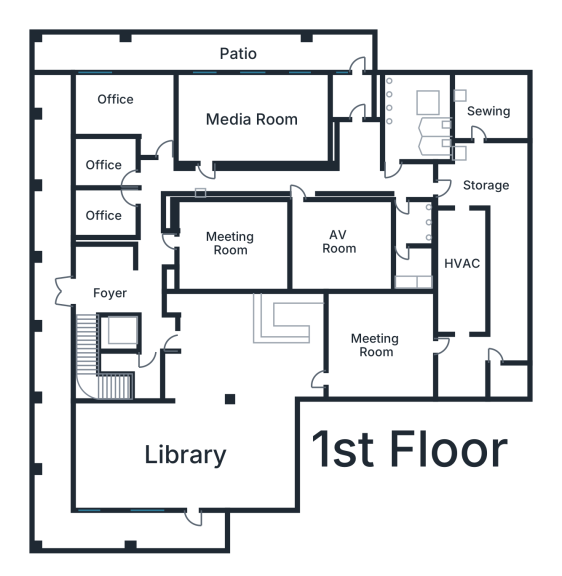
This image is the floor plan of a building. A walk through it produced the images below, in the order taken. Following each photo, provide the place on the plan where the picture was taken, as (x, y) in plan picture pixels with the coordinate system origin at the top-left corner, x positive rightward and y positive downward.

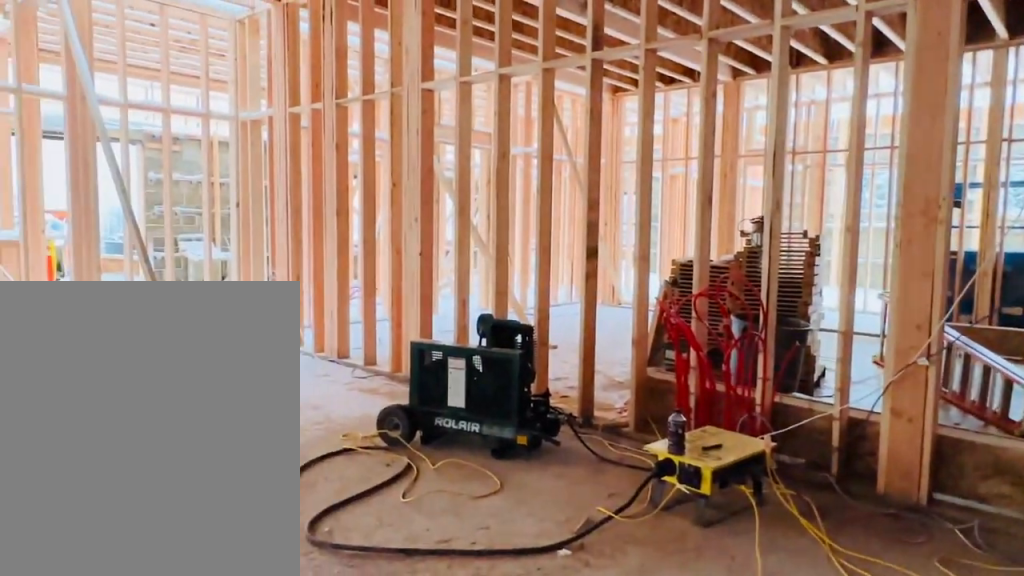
(298, 347)
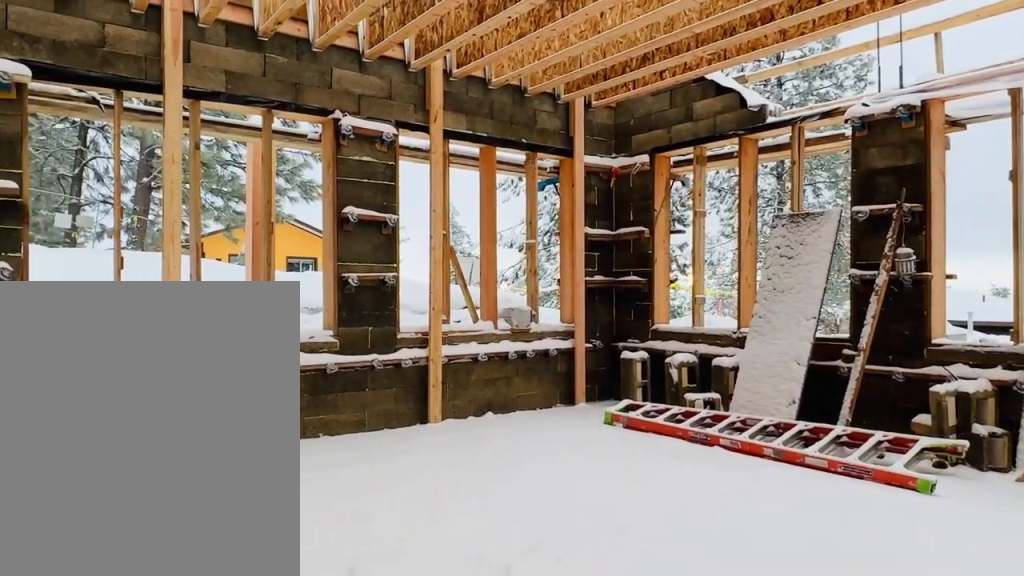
(170, 423)
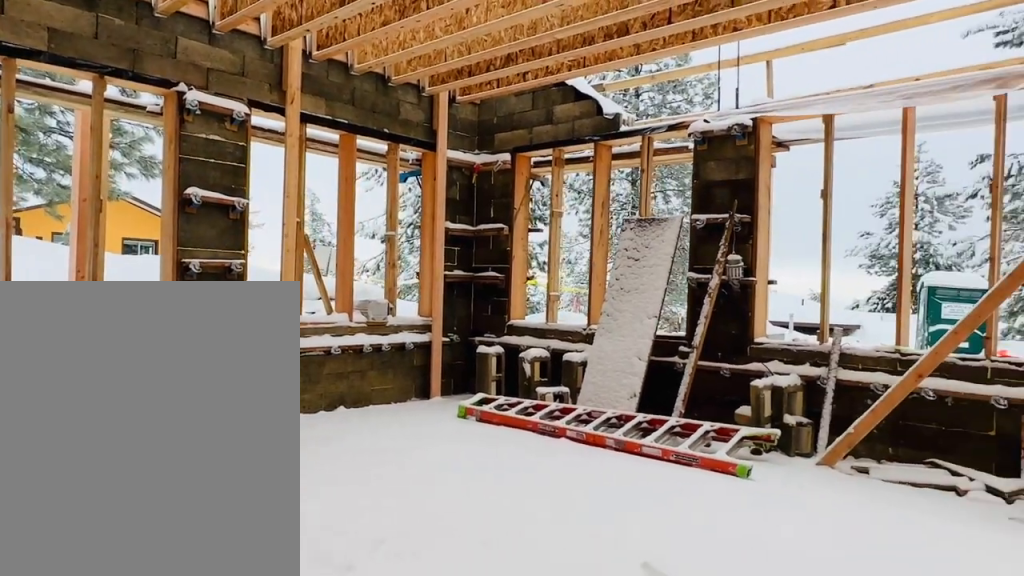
(169, 422)
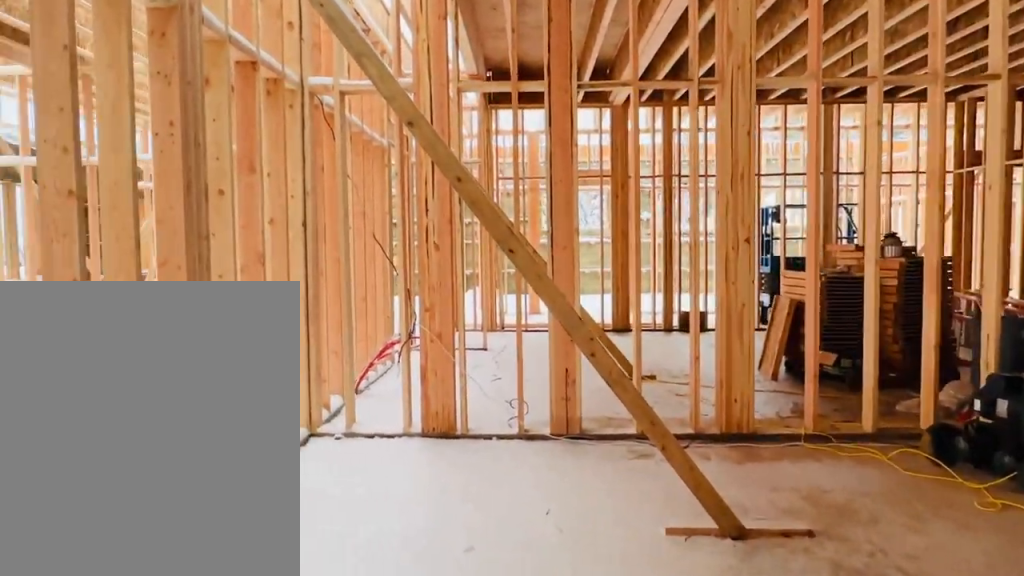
(180, 349)
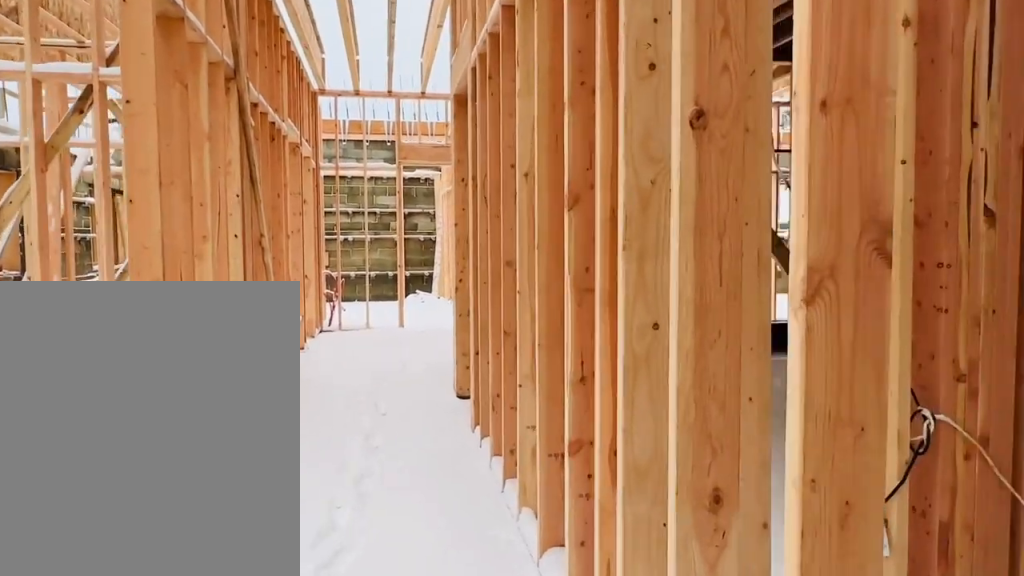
(150, 329)
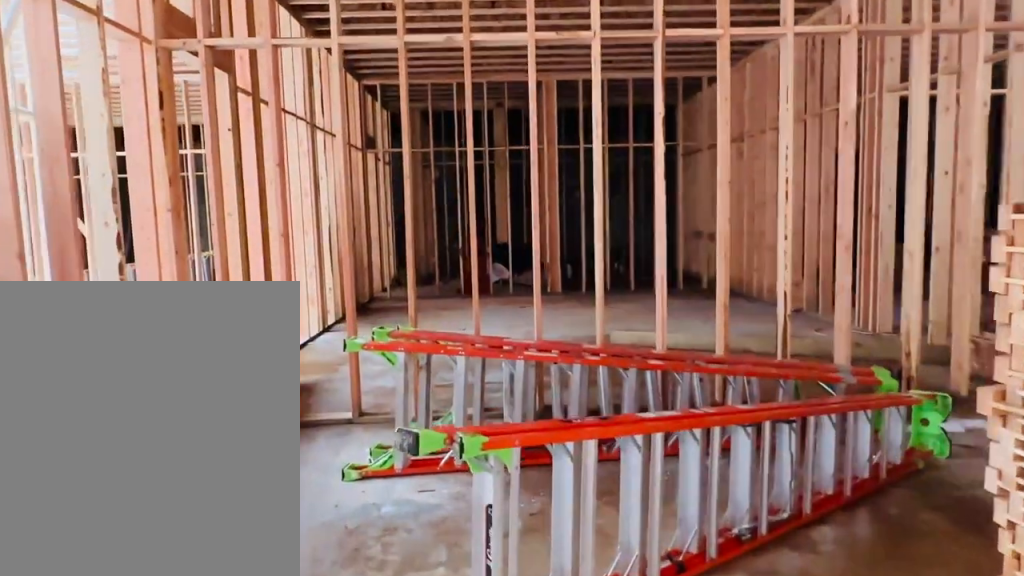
(210, 234)
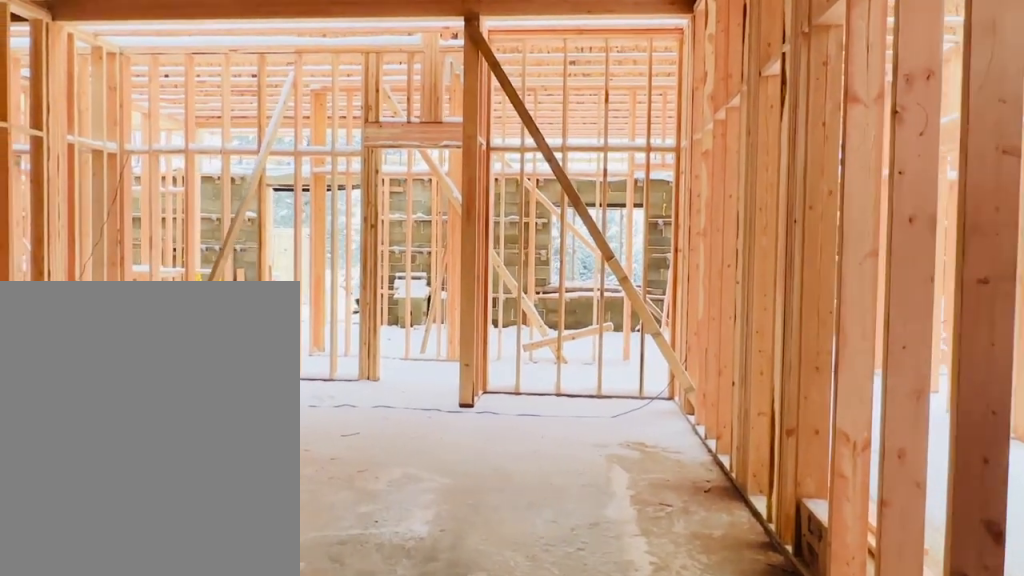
(275, 233)
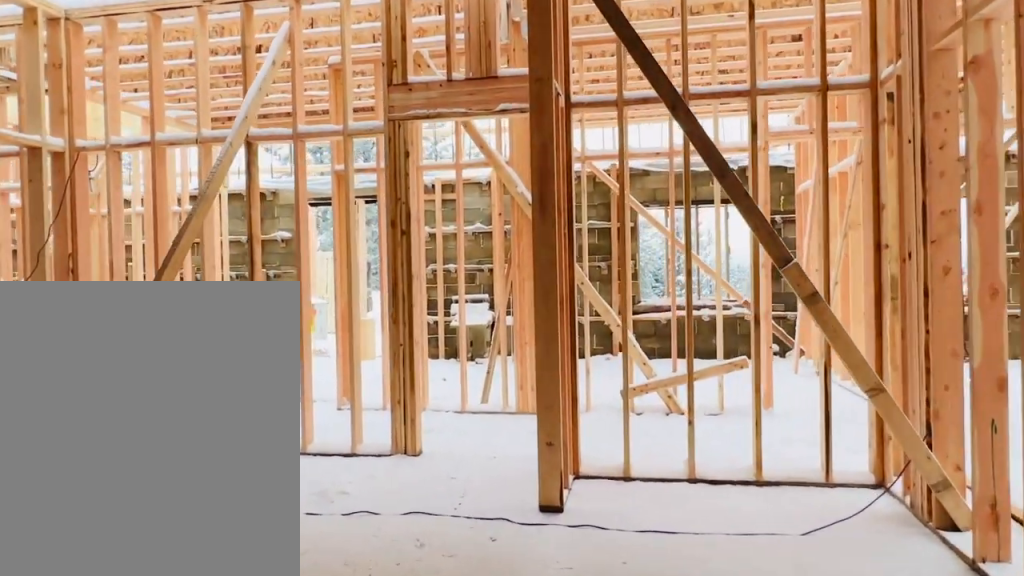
(240, 233)
